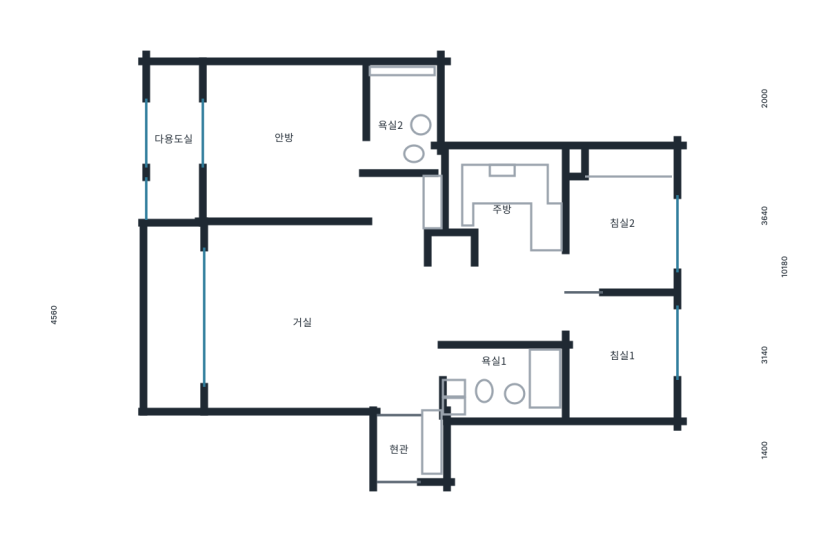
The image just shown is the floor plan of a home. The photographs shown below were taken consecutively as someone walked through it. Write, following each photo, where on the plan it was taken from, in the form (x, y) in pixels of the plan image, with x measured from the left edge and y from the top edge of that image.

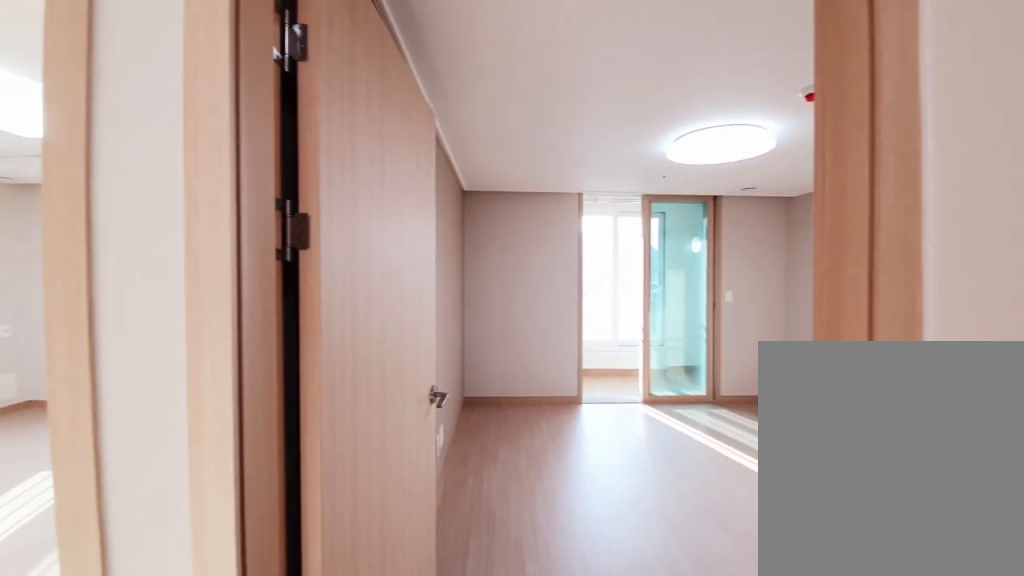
(400, 207)
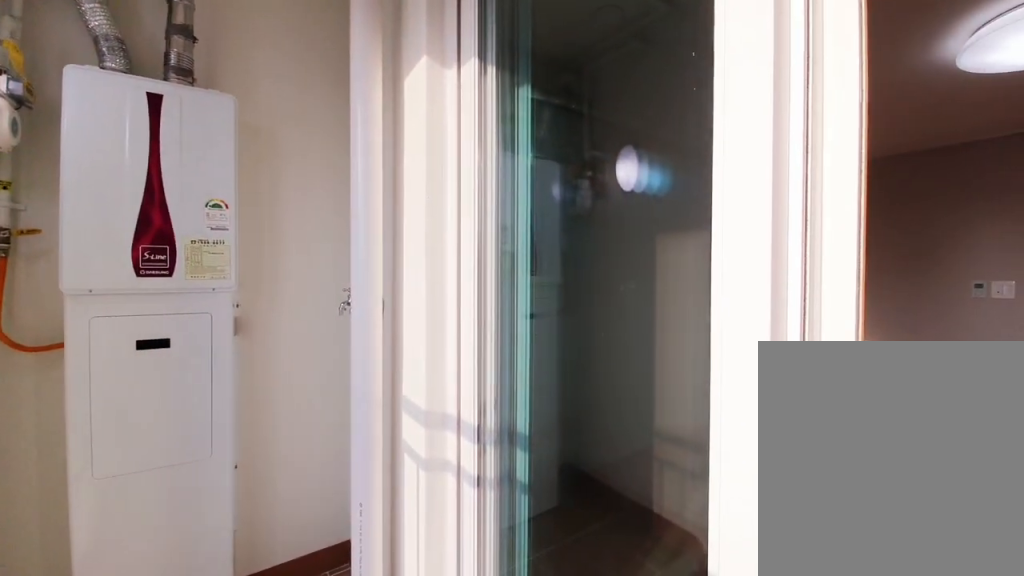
(194, 162)
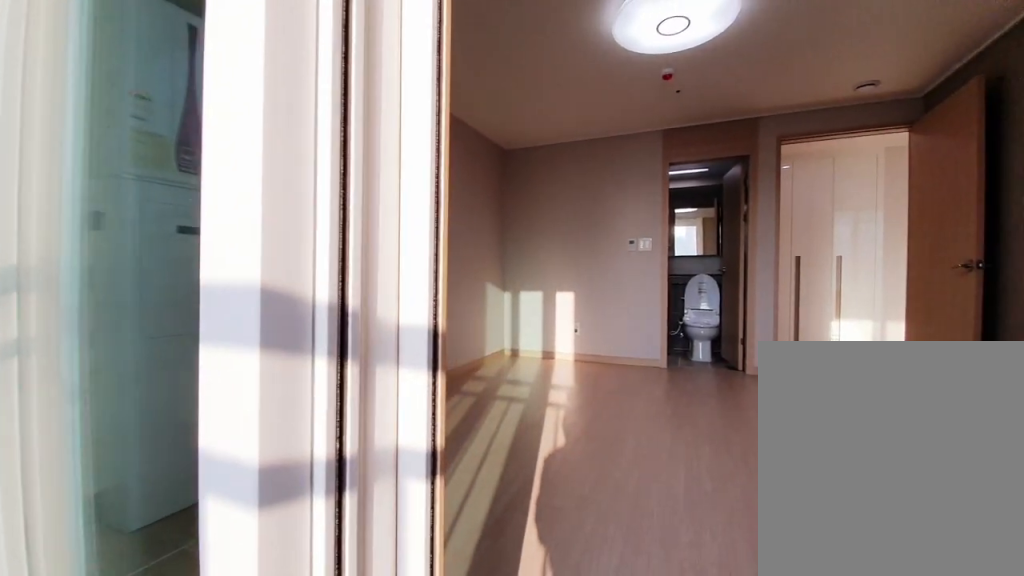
(194, 162)
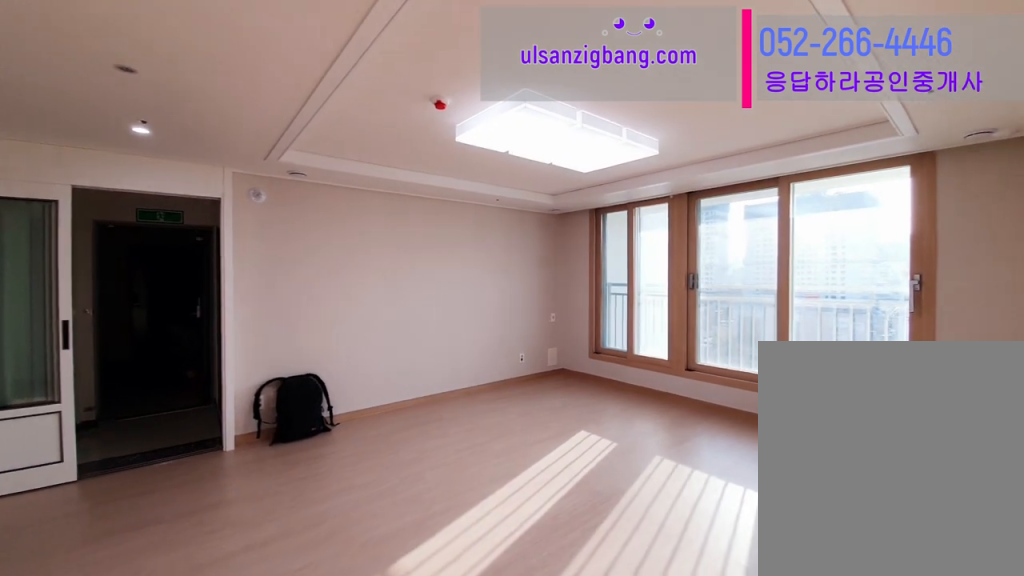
(406, 285)
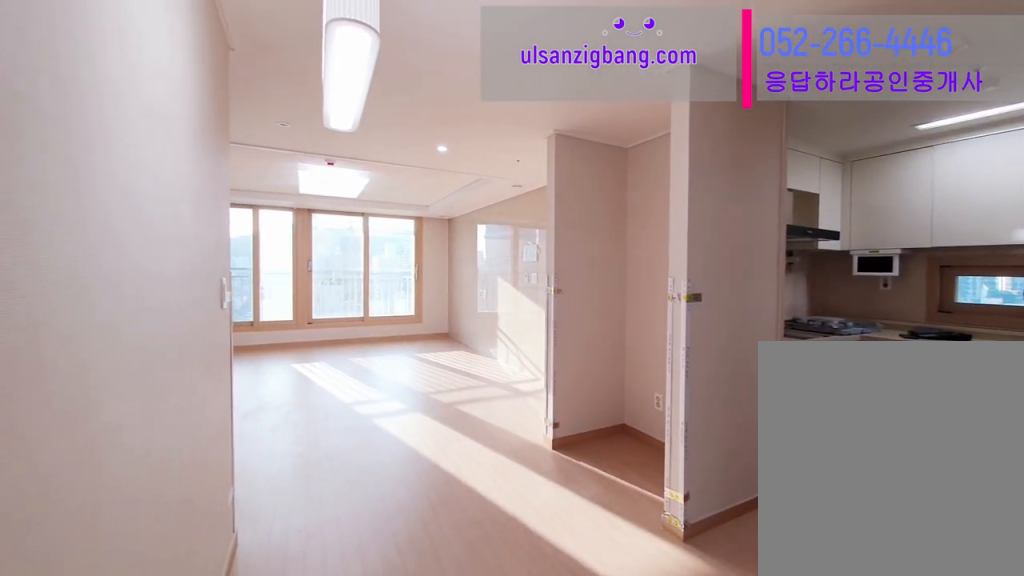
(532, 287)
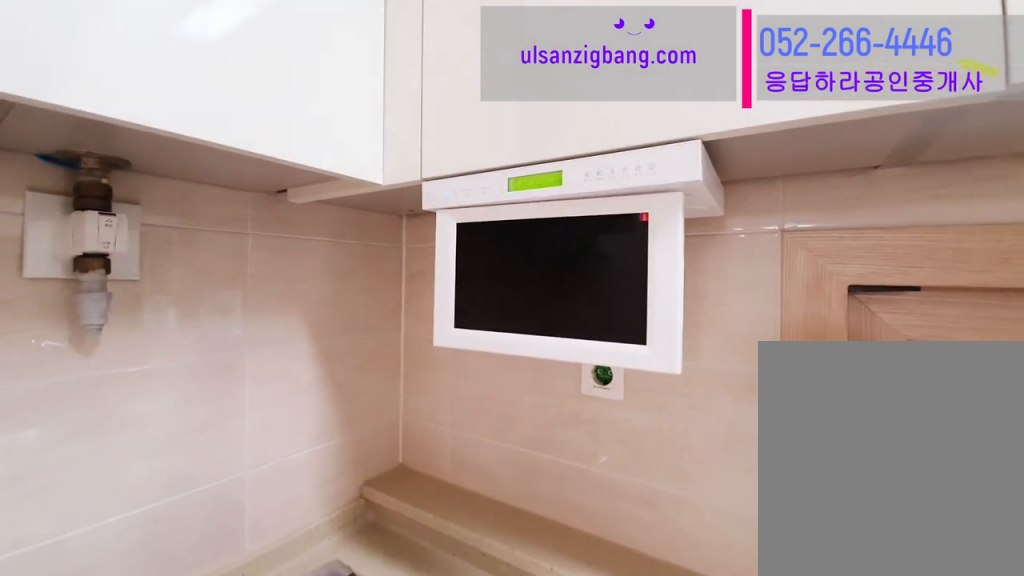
(508, 218)
